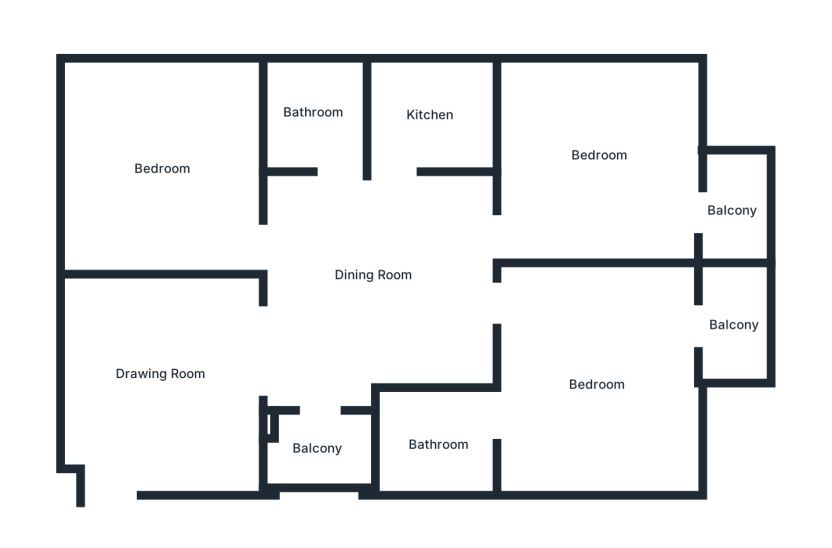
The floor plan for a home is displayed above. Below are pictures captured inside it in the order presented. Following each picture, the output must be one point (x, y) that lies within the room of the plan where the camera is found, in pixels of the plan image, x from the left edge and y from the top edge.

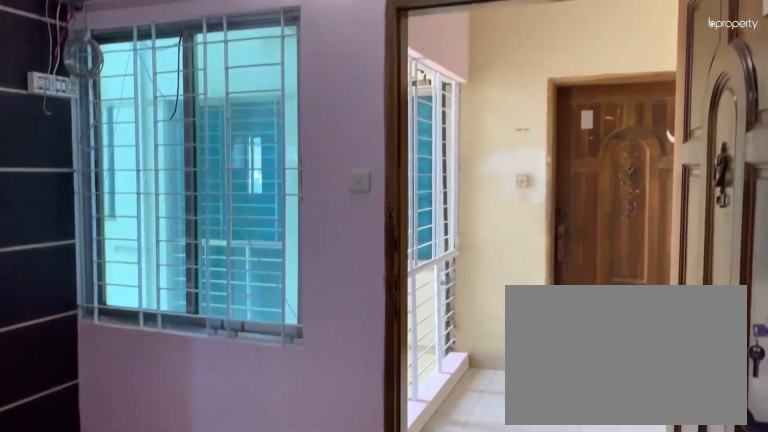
(159, 375)
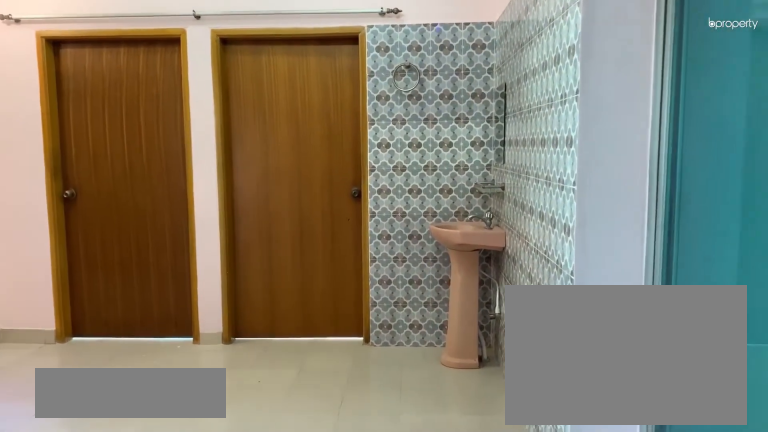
(371, 274)
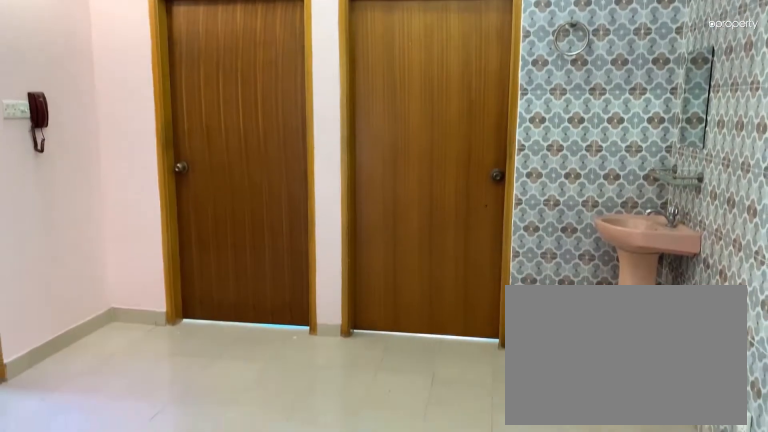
(371, 274)
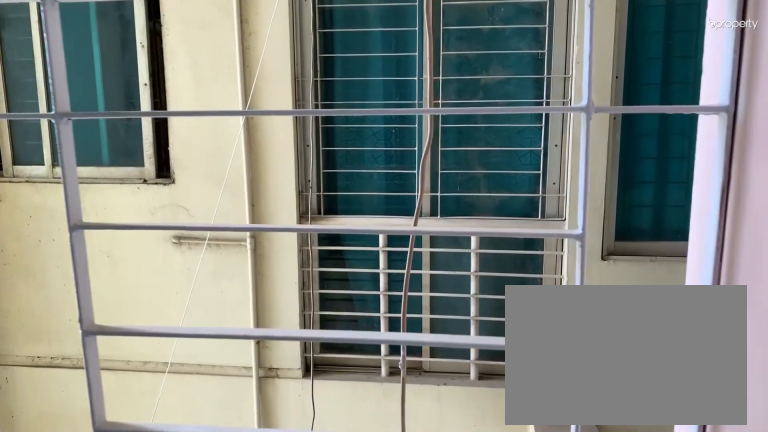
(319, 455)
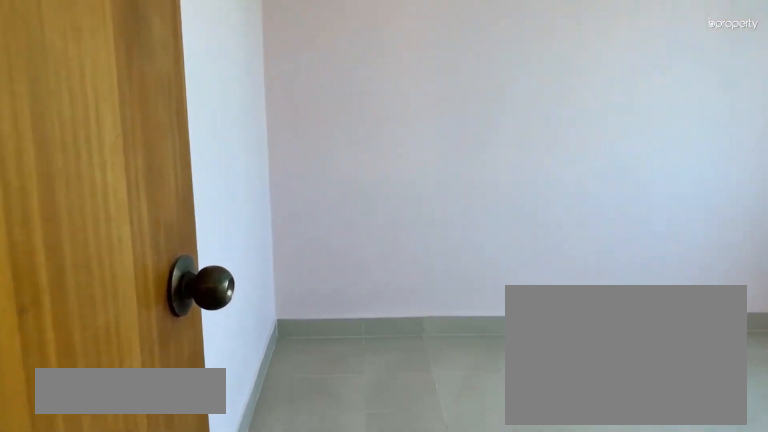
(165, 166)
